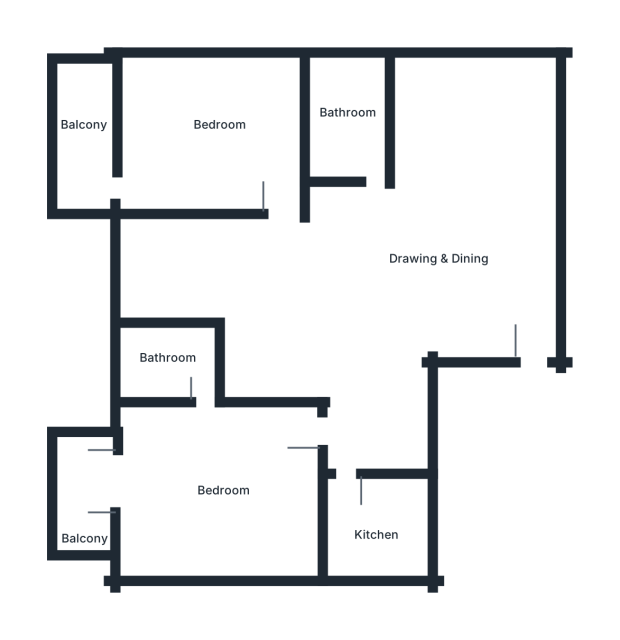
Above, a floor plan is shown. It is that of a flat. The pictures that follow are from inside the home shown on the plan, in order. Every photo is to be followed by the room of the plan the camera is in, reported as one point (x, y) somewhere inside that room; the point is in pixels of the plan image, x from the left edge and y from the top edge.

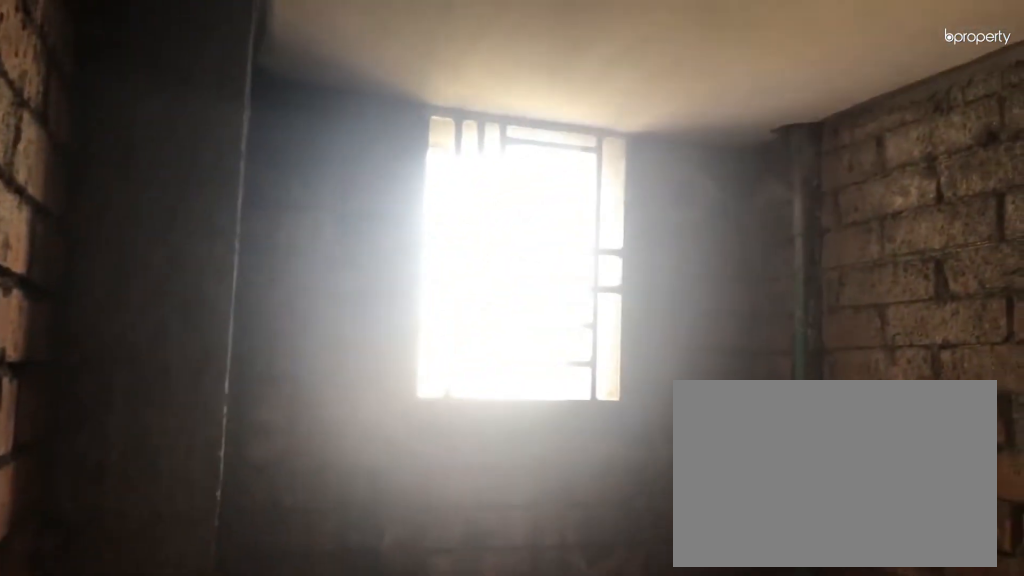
(164, 364)
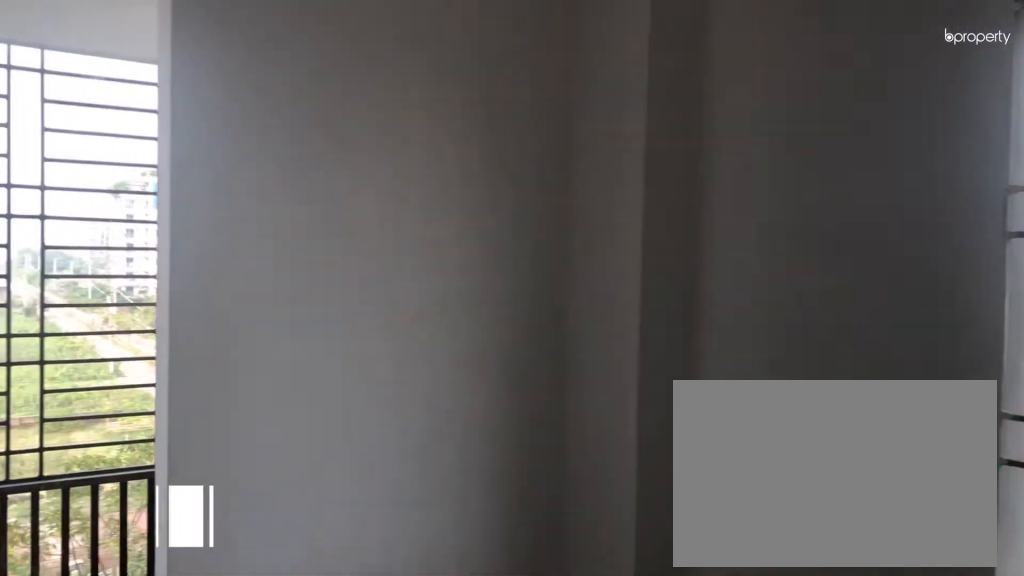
(204, 129)
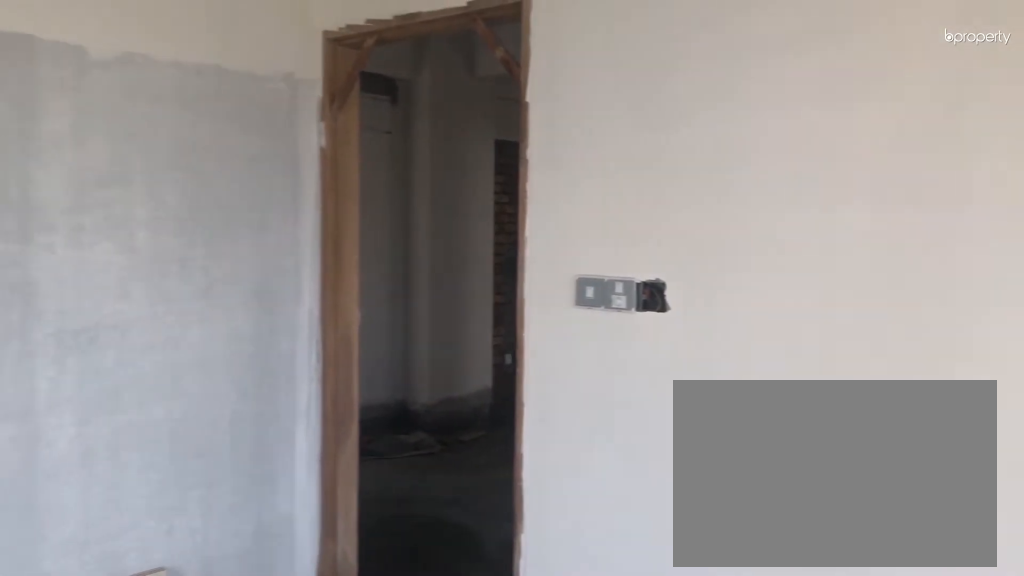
(204, 129)
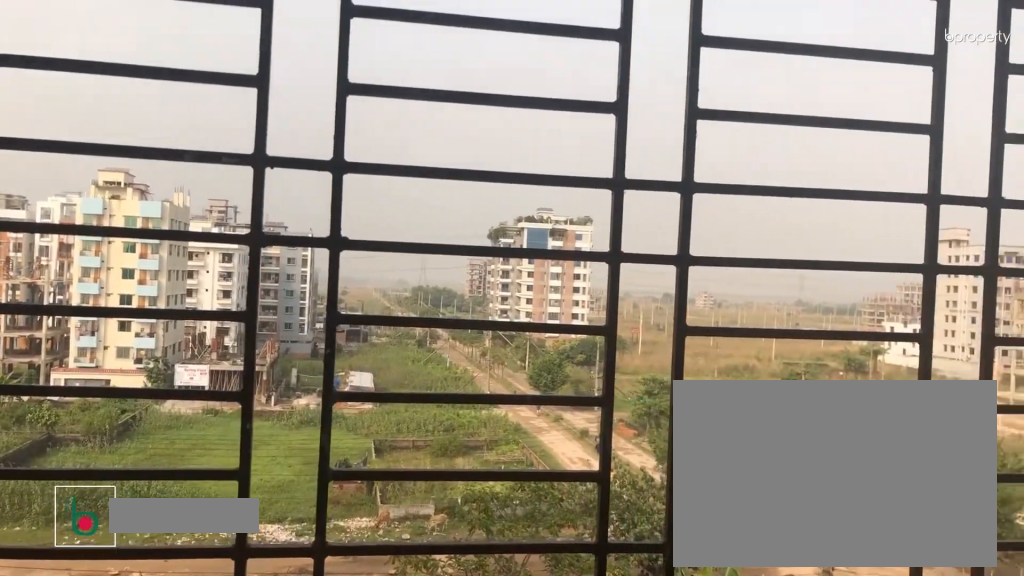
(81, 131)
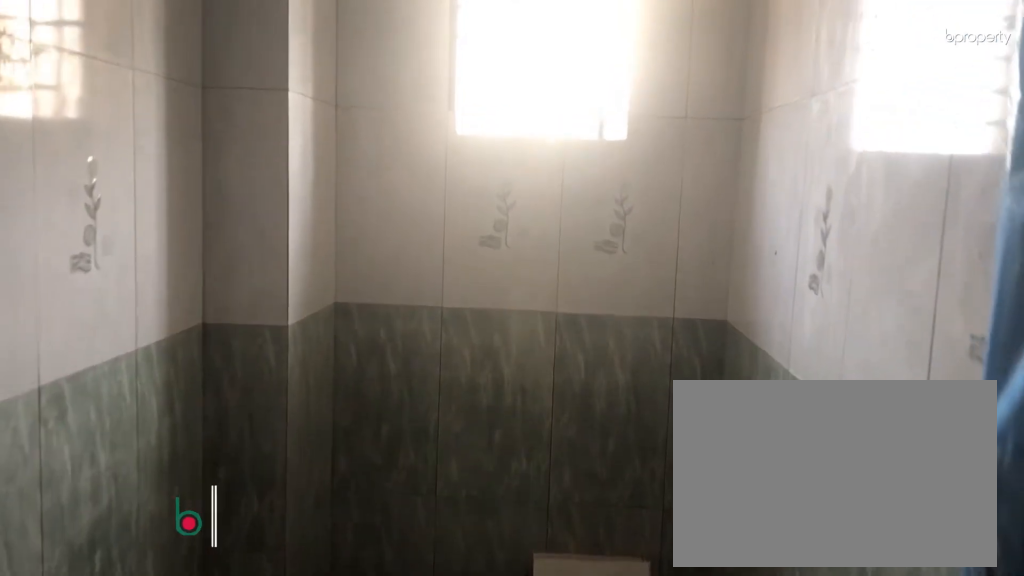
(344, 116)
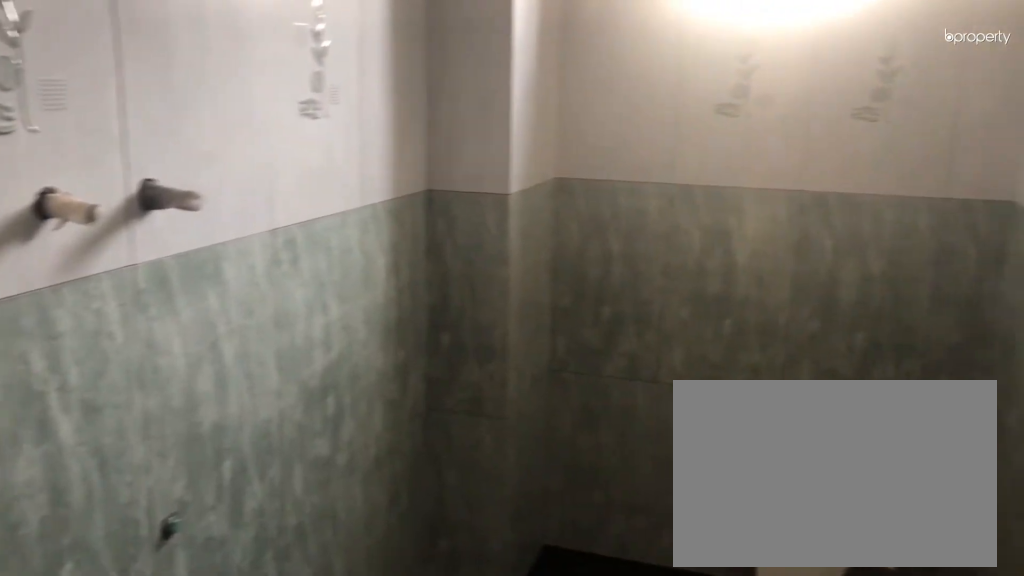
(344, 116)
